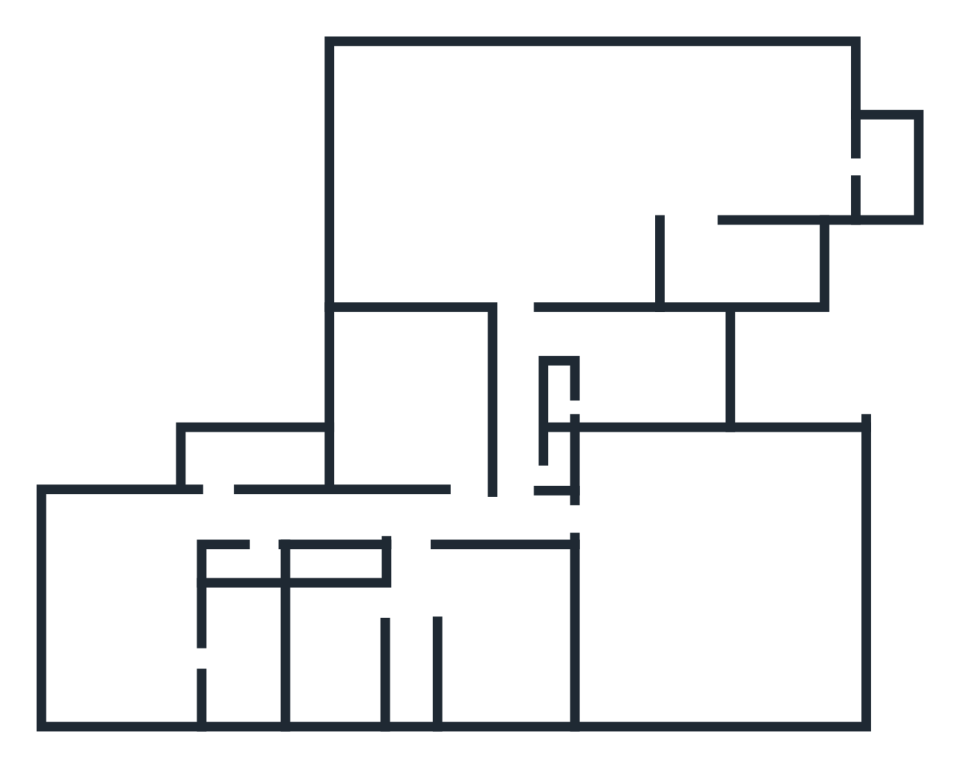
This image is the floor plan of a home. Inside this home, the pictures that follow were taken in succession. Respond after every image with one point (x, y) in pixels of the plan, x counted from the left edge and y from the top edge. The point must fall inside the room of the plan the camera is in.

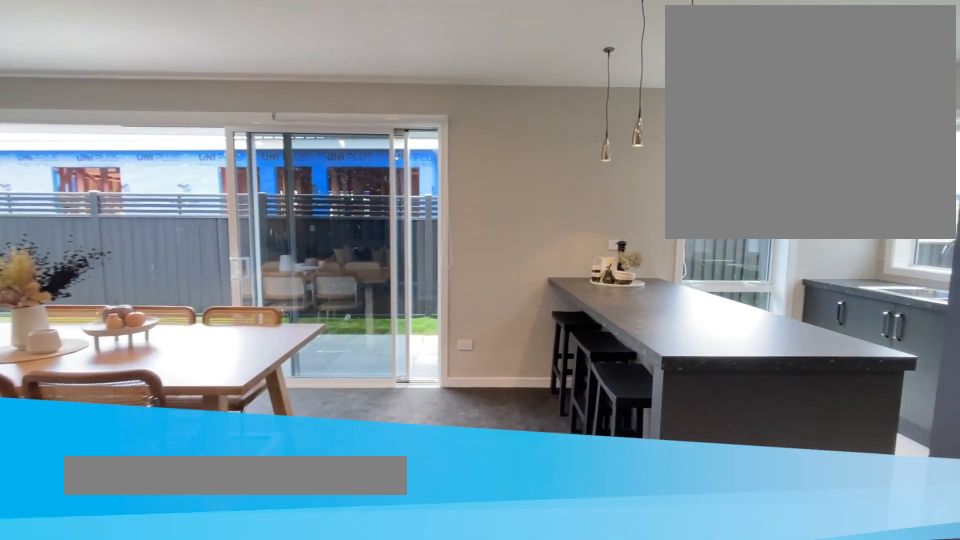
(803, 130)
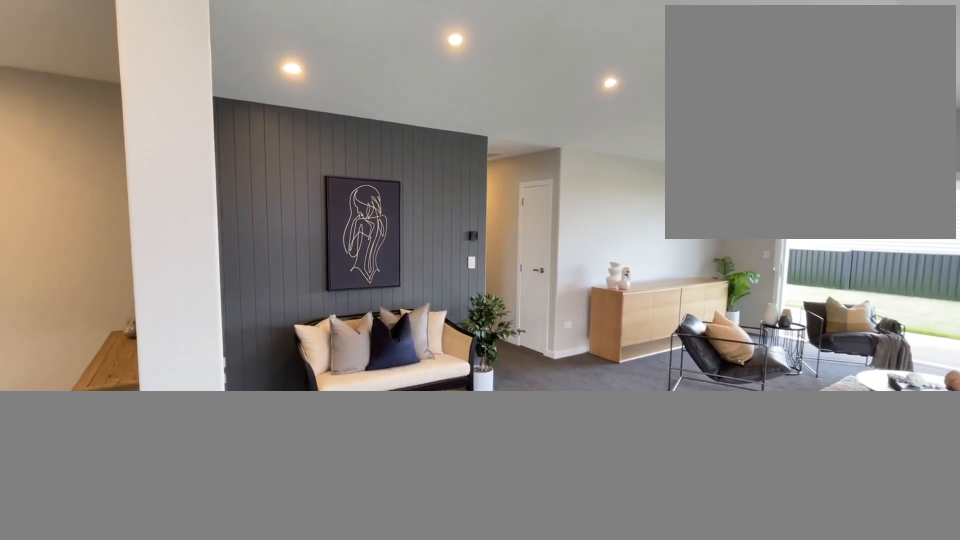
(529, 174)
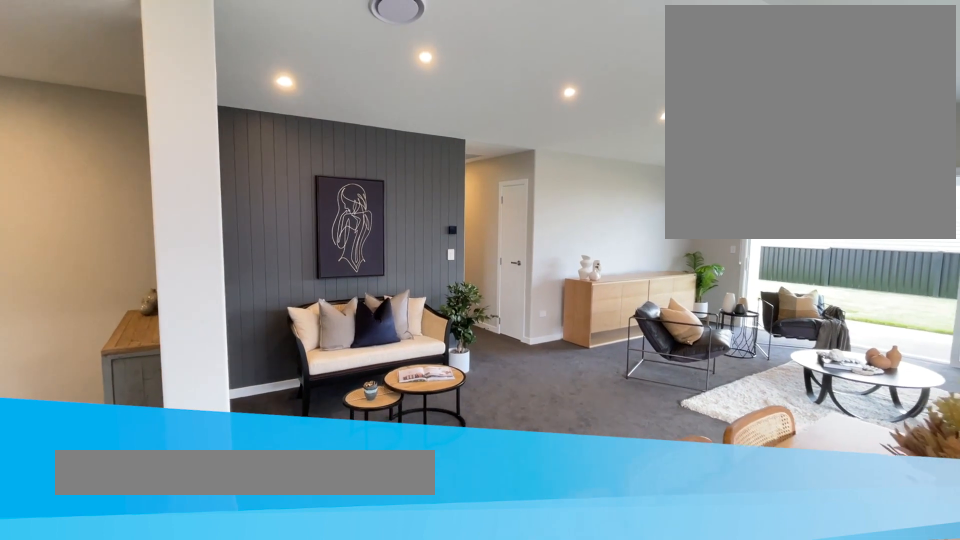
(529, 174)
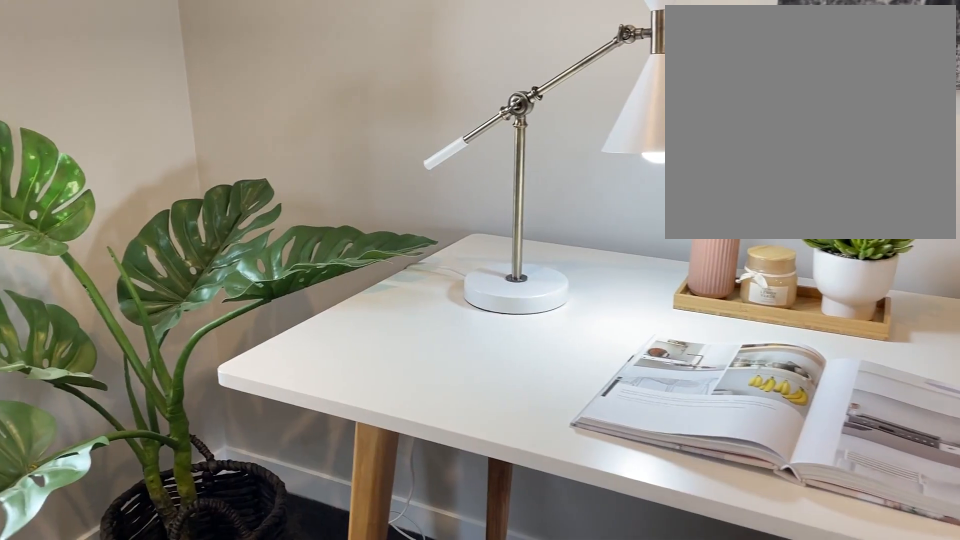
(654, 366)
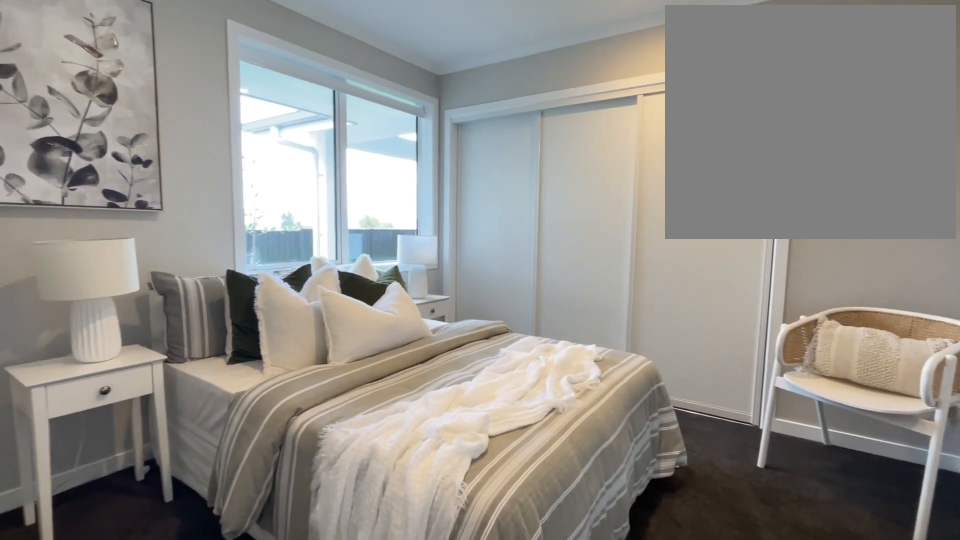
(413, 399)
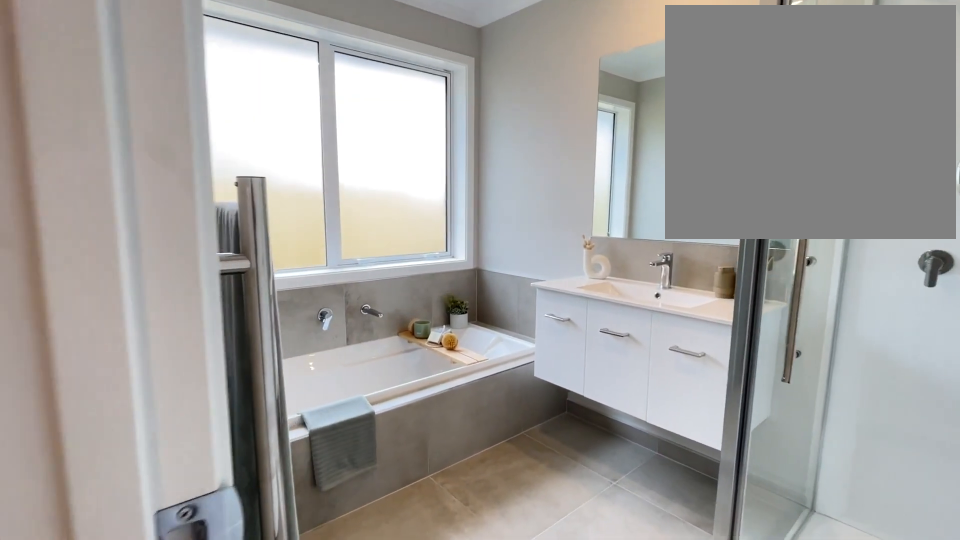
(333, 653)
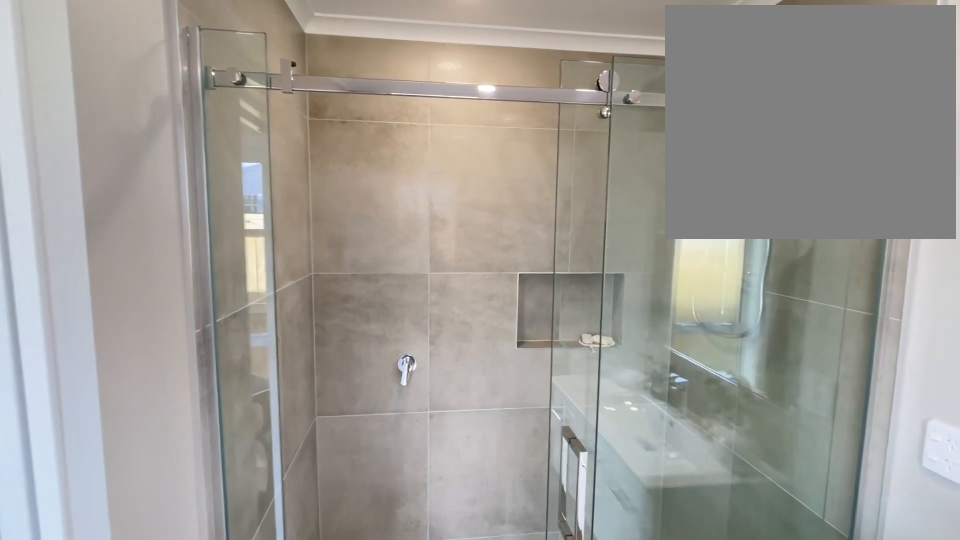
(246, 653)
